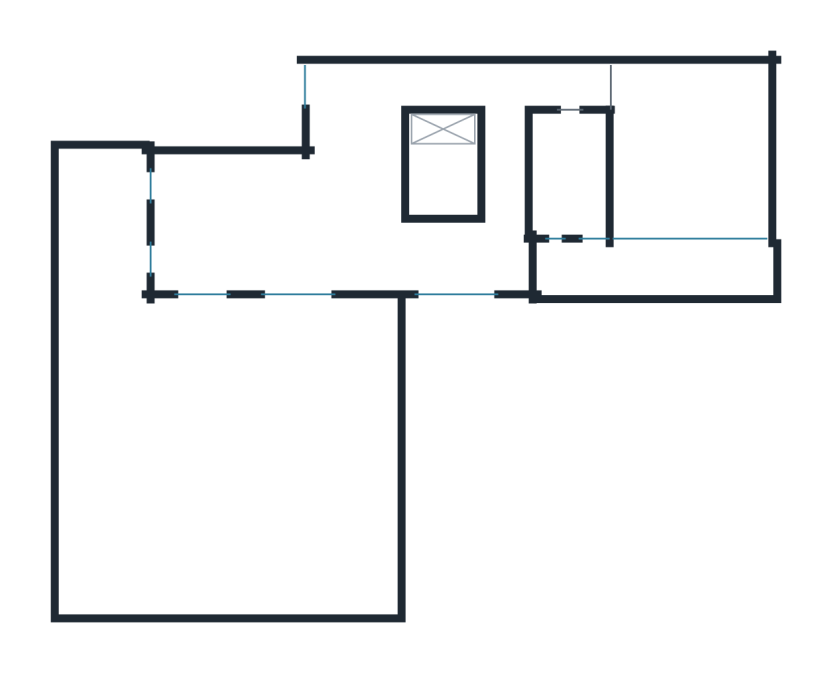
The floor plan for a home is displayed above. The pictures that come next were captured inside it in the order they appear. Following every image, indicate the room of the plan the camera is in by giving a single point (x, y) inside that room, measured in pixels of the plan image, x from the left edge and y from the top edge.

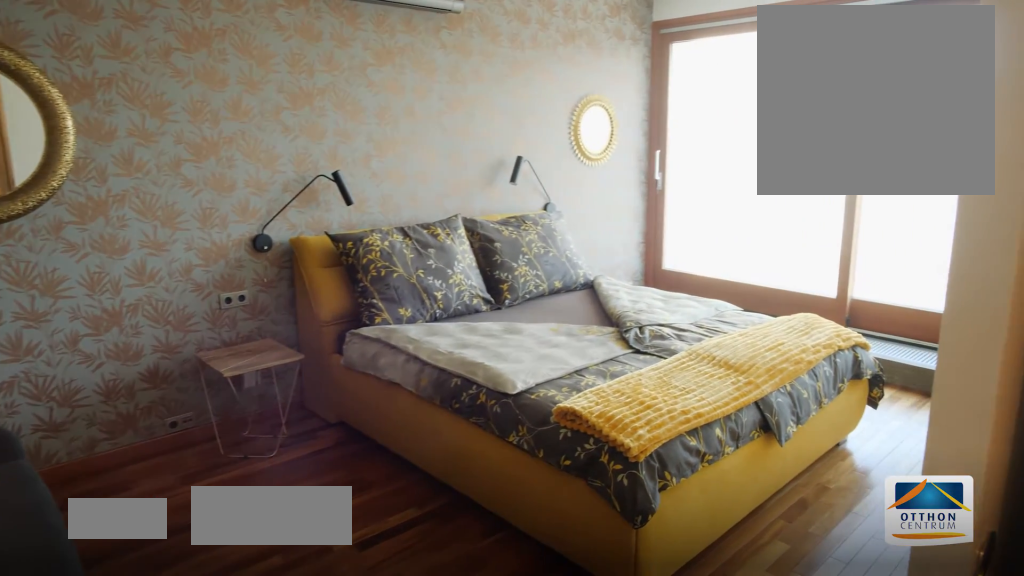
(694, 169)
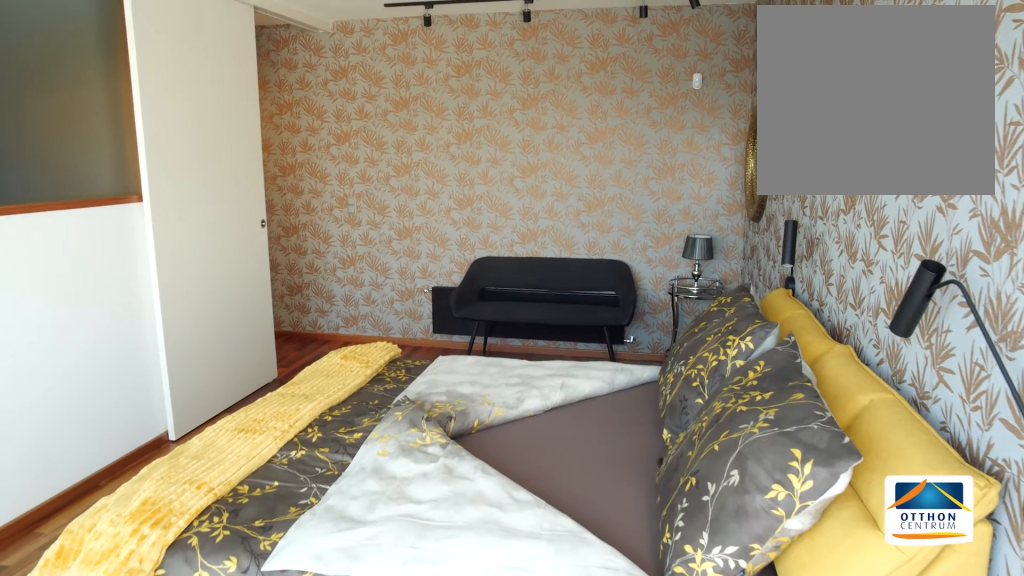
(693, 170)
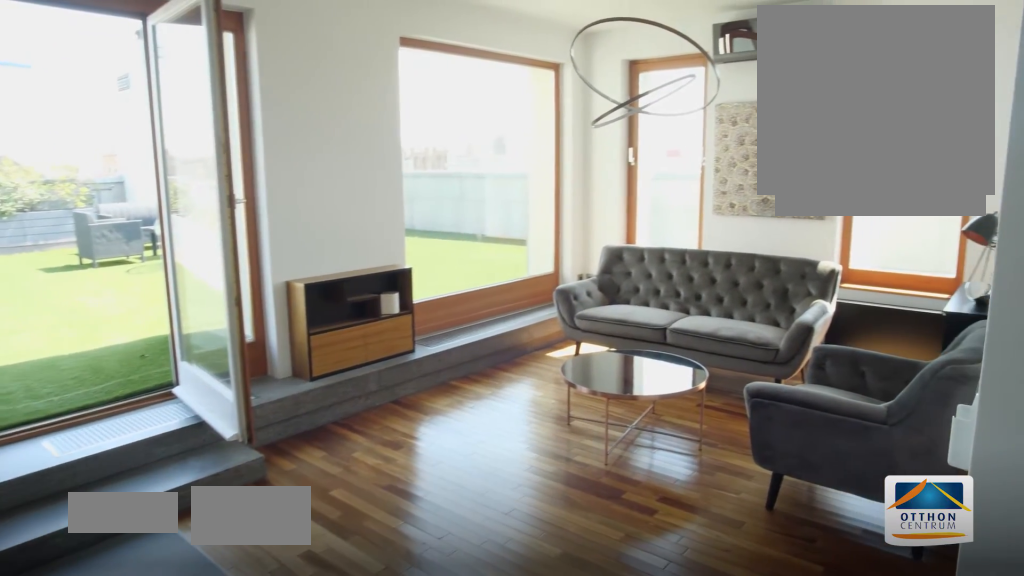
(239, 218)
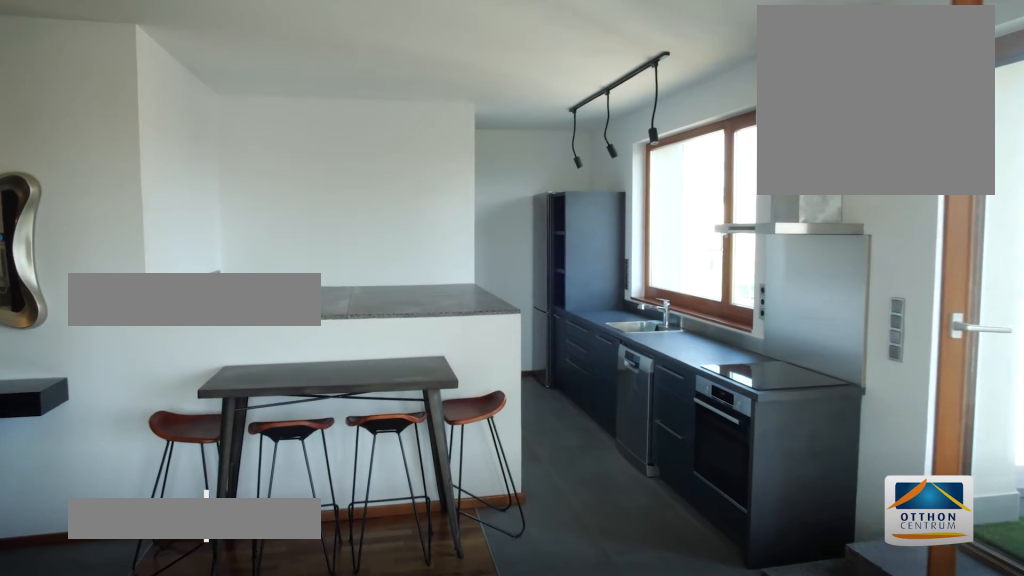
(441, 257)
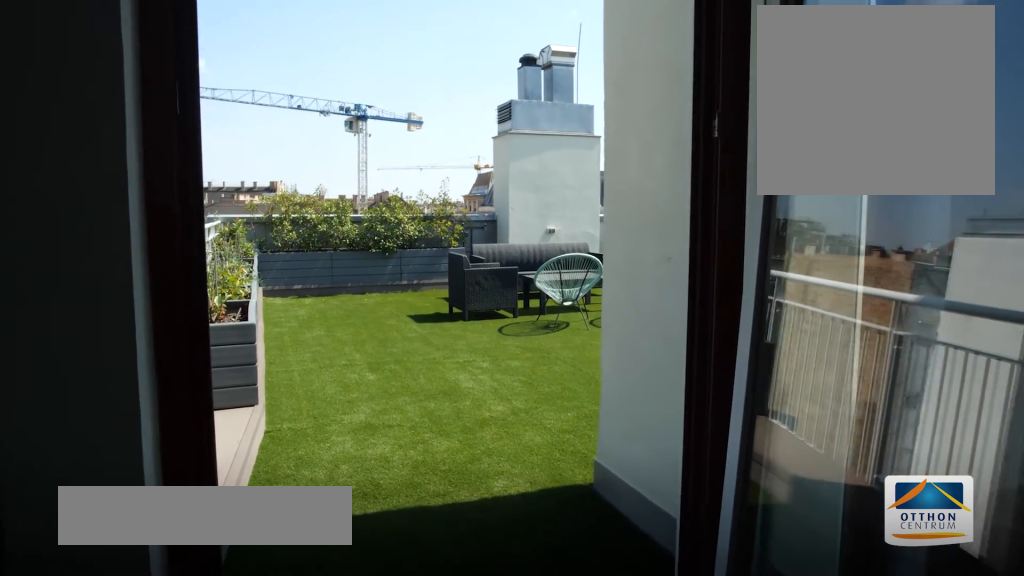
(208, 472)
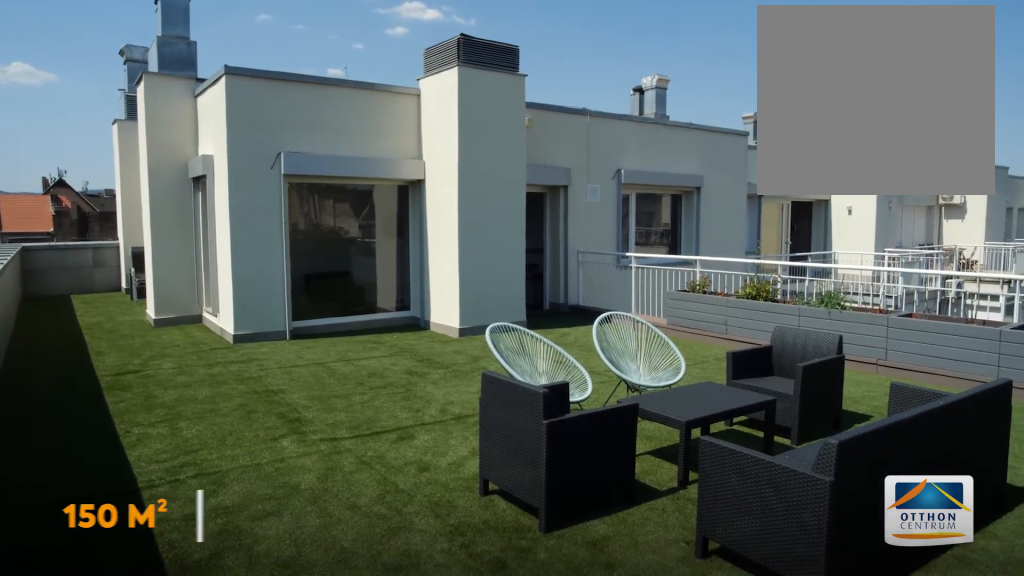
(208, 472)
